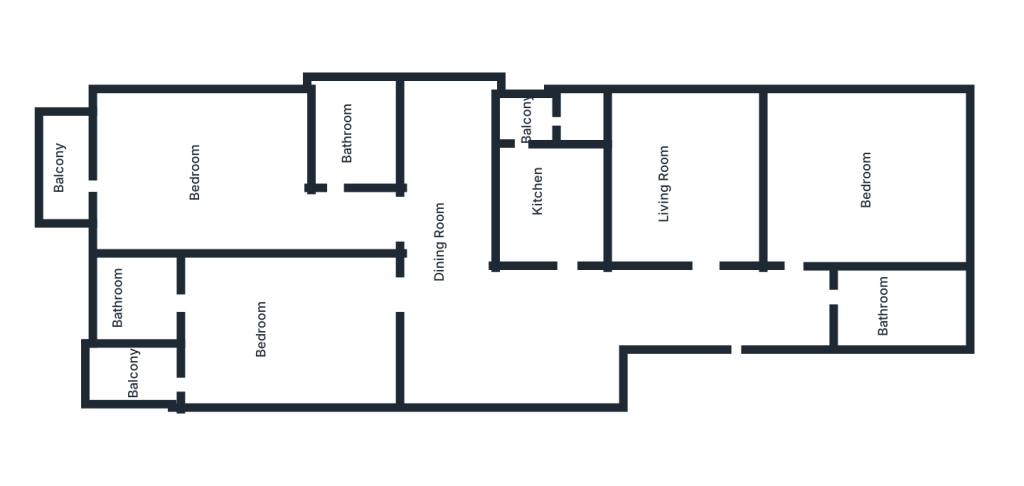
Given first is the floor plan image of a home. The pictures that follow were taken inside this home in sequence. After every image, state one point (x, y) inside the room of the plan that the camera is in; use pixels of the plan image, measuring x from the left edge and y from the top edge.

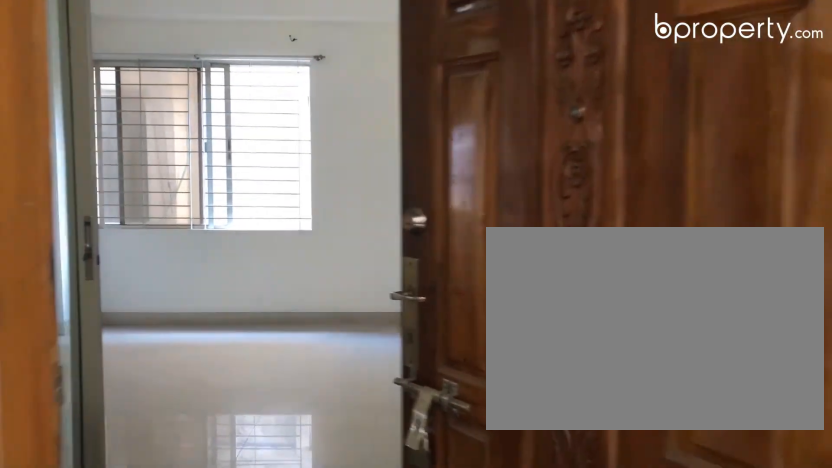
(714, 305)
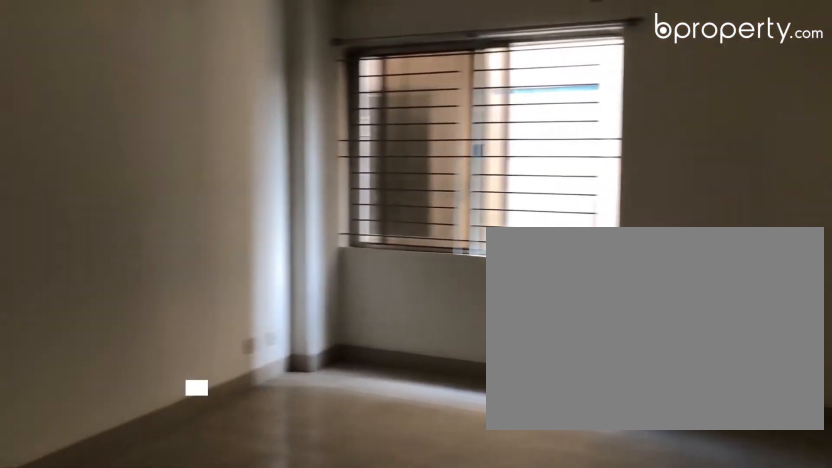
(697, 181)
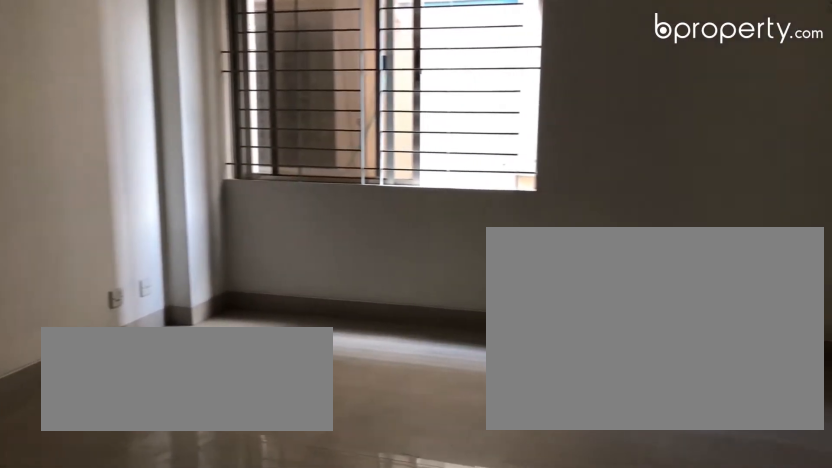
(696, 181)
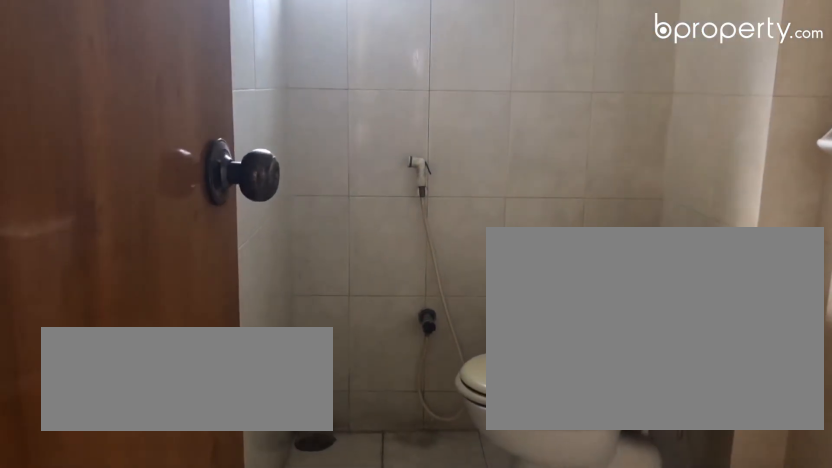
(907, 309)
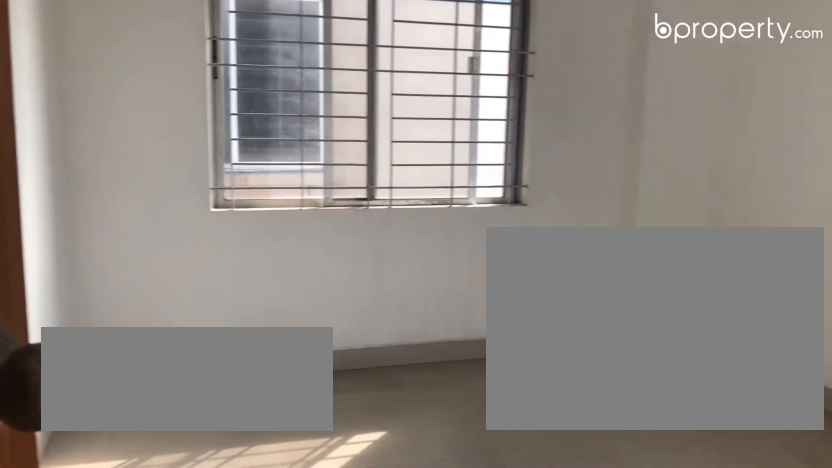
(850, 167)
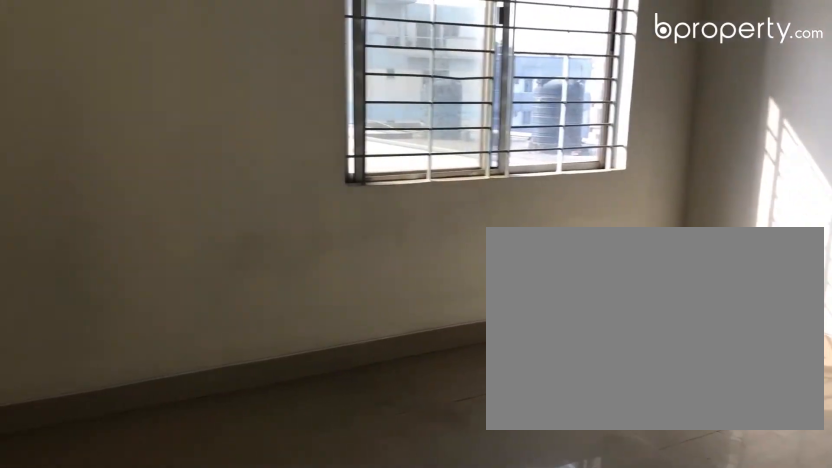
(851, 167)
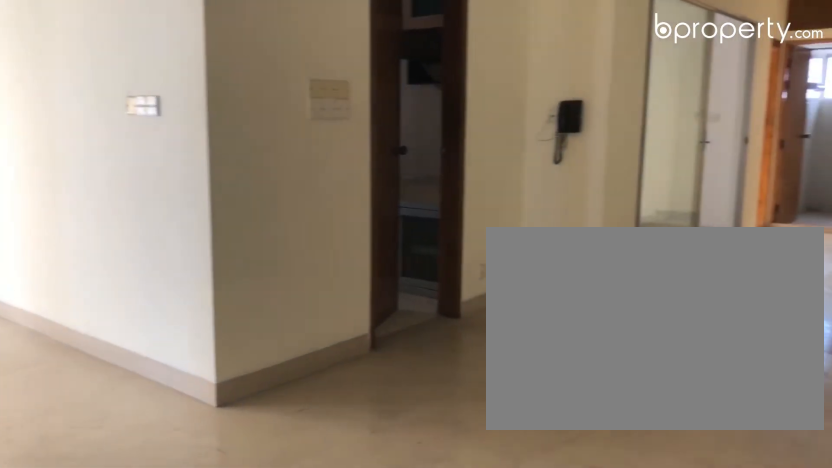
(472, 343)
